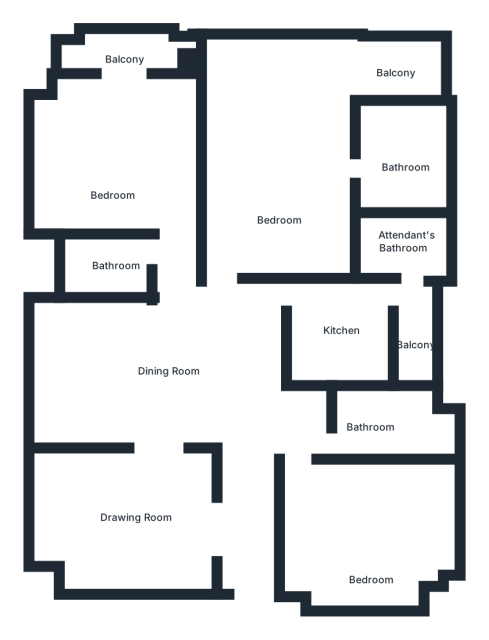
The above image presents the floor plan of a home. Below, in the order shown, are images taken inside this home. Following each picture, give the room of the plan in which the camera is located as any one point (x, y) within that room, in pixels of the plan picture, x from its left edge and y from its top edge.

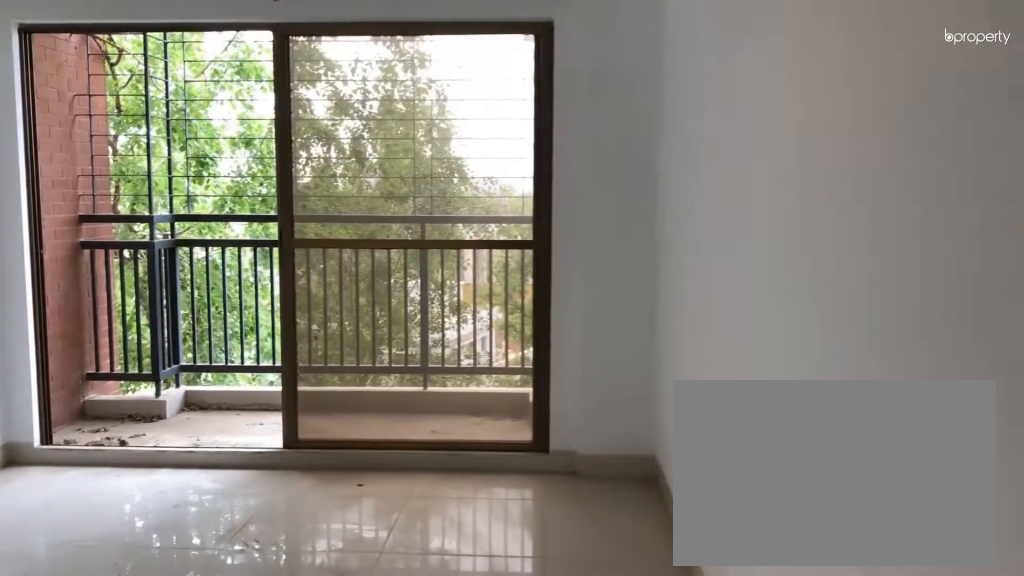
(113, 187)
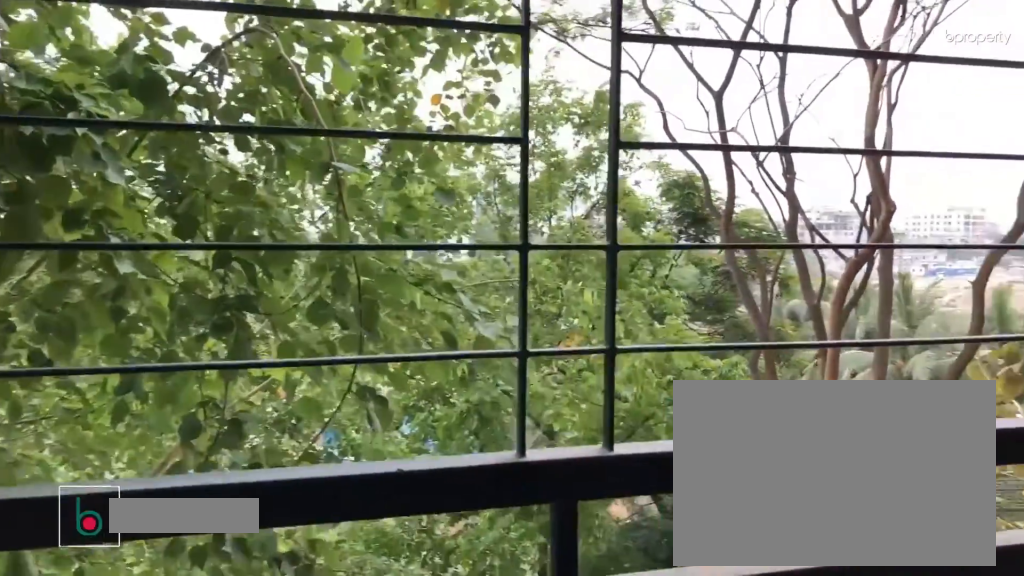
(126, 50)
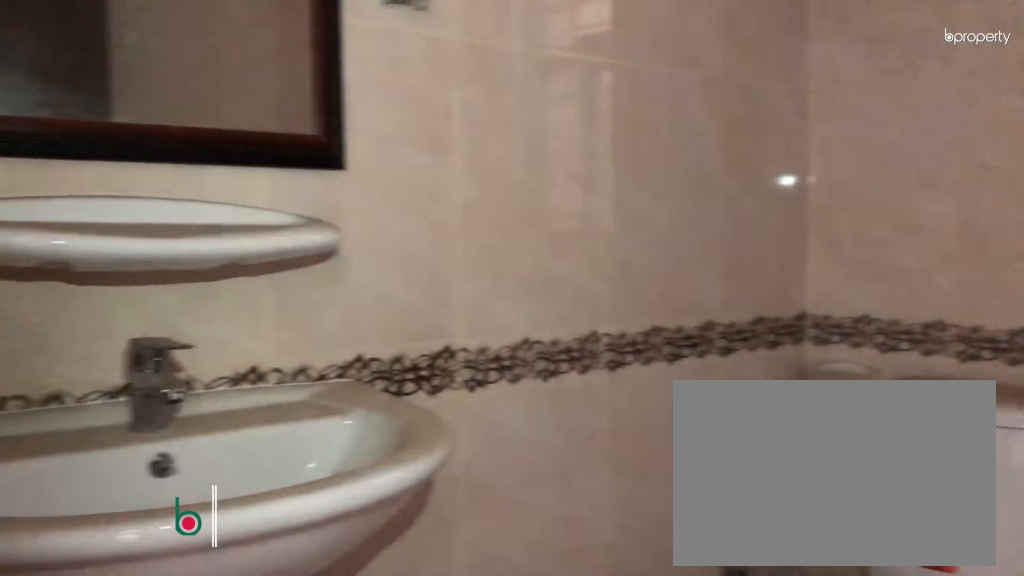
(117, 268)
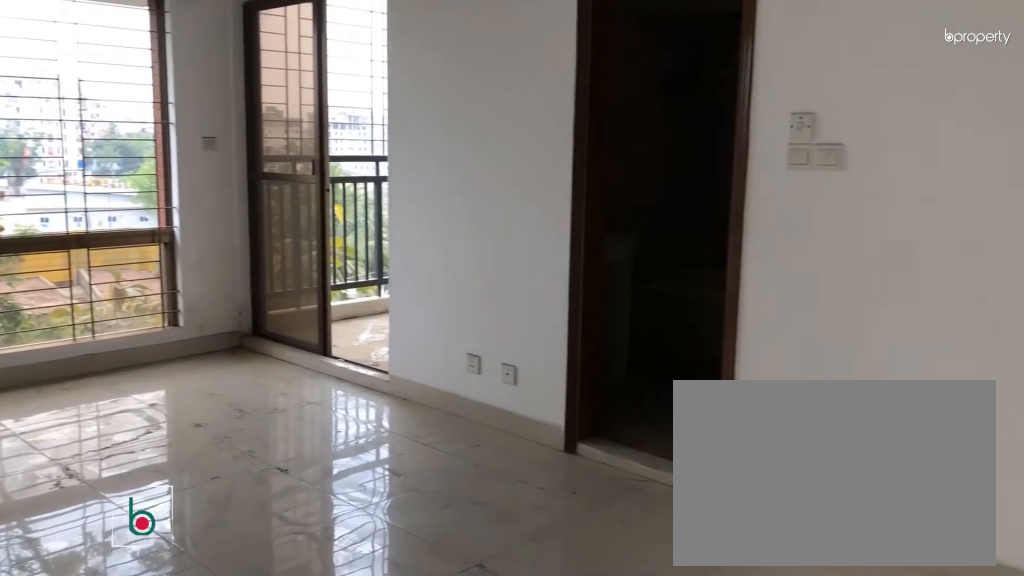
(279, 177)
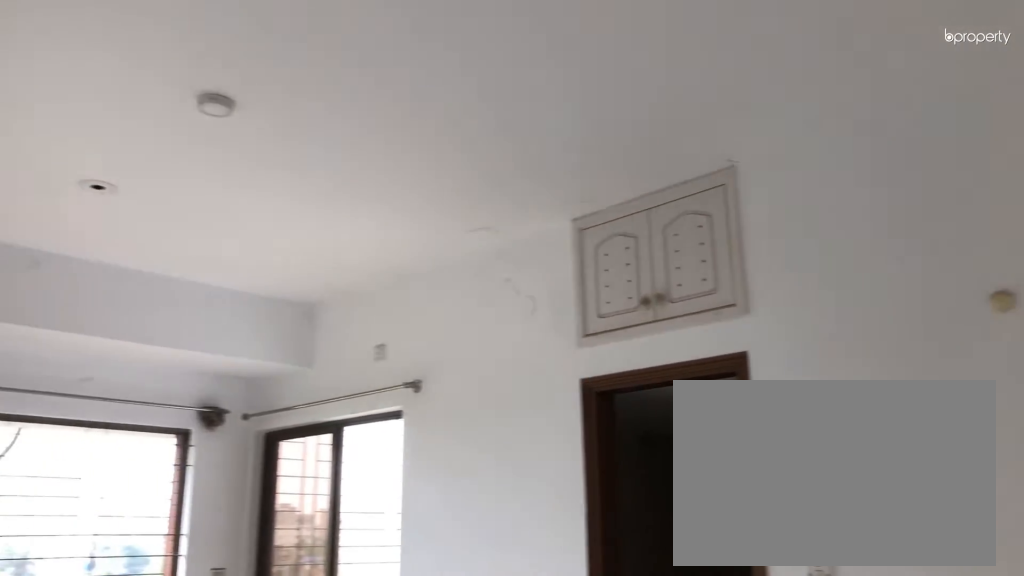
(279, 177)
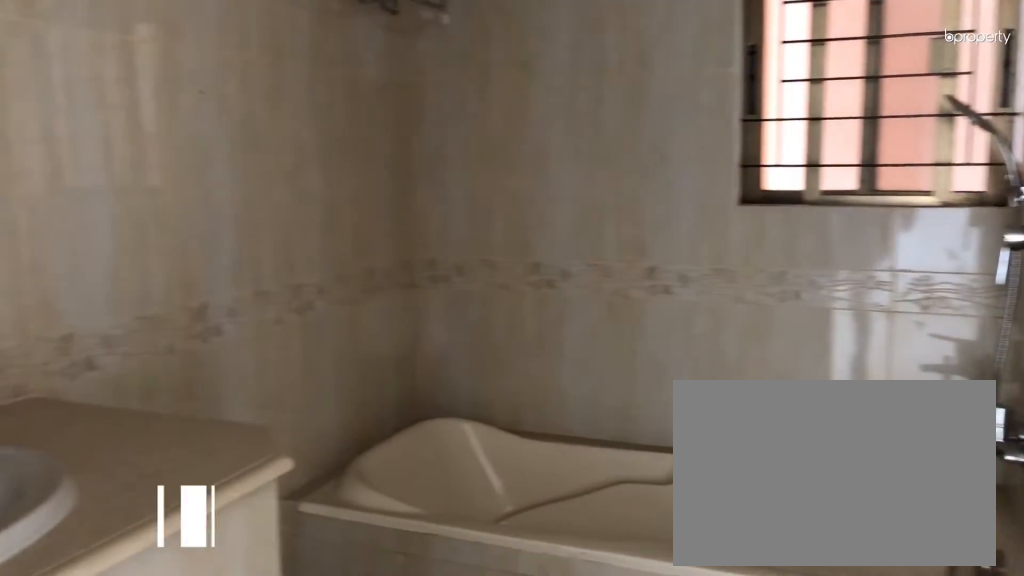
(406, 176)
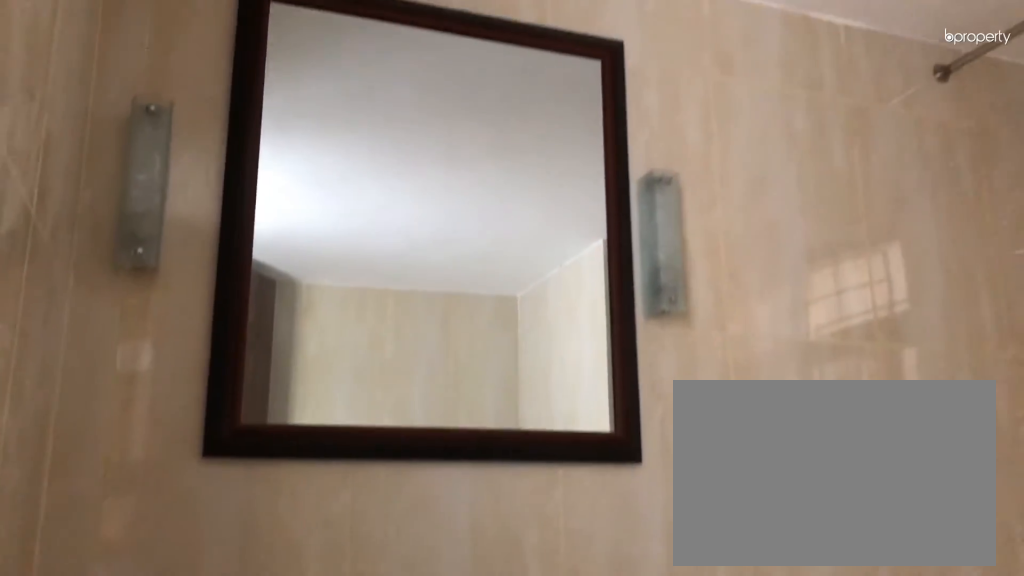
(406, 176)
